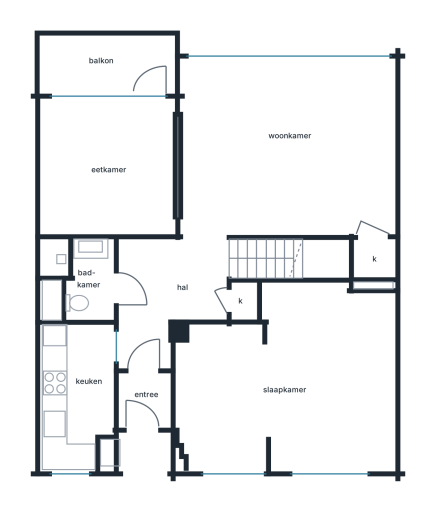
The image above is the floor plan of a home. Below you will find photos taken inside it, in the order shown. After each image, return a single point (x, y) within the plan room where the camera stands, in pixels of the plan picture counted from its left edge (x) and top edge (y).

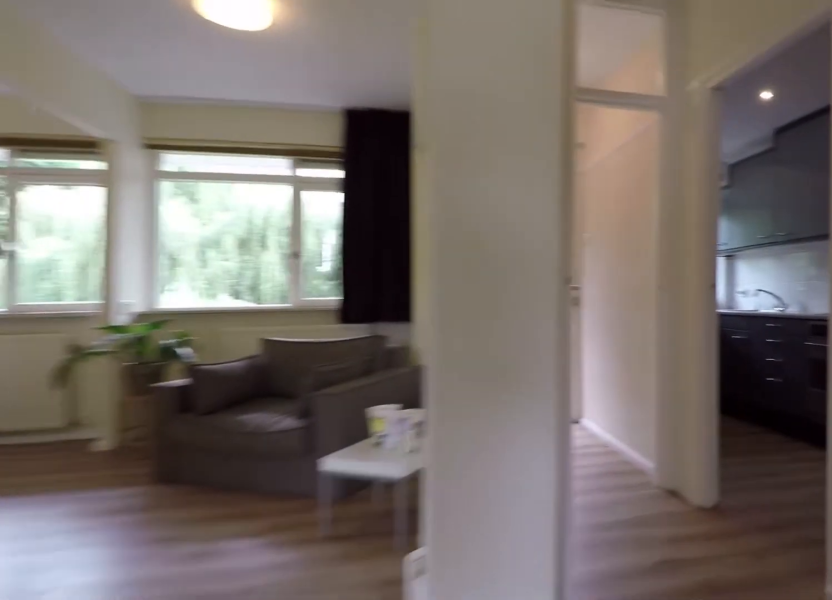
(163, 313)
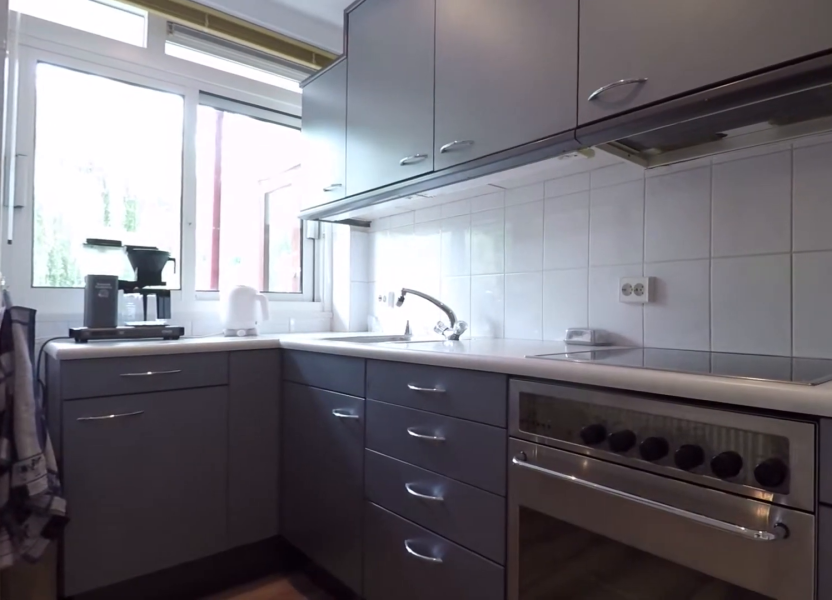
(76, 394)
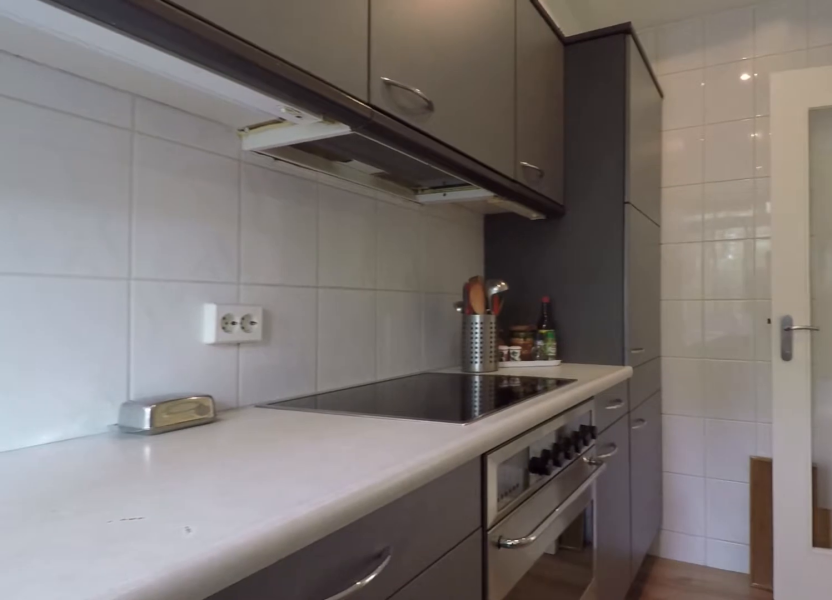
(76, 394)
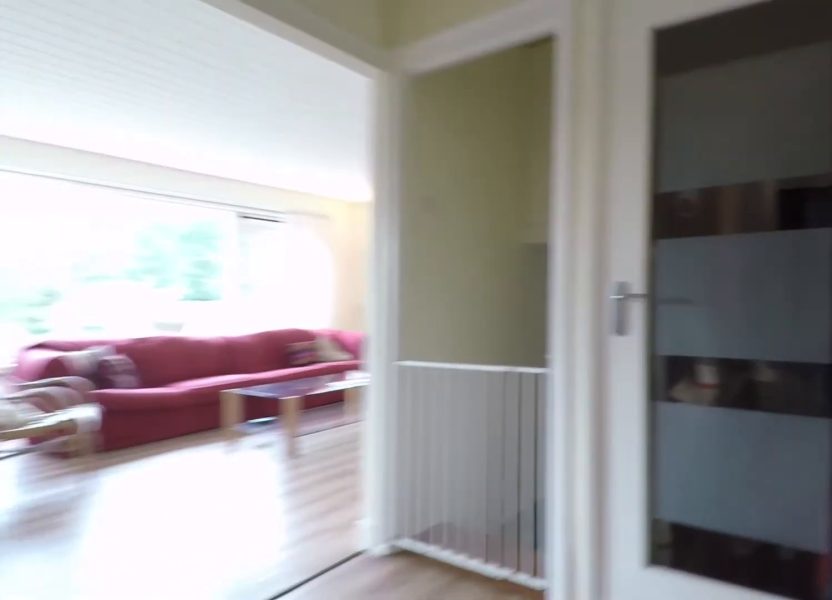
(163, 314)
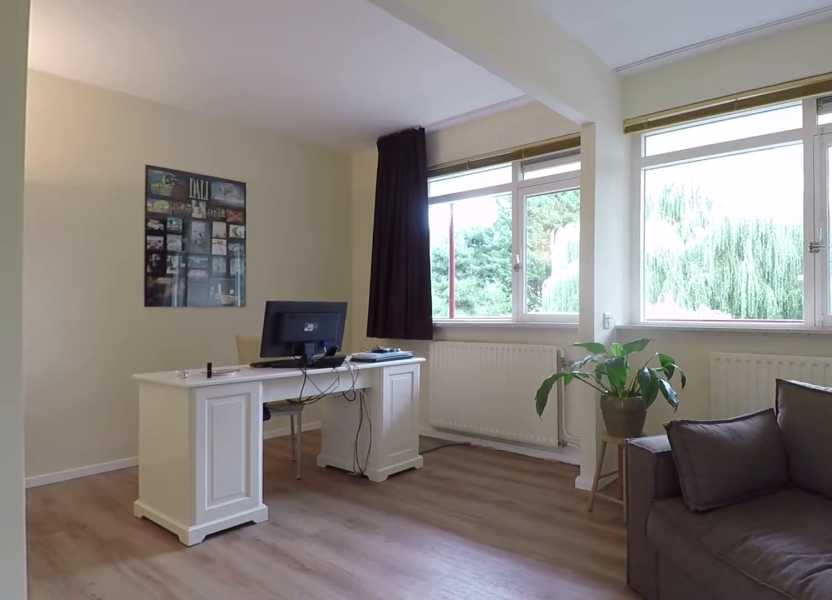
(290, 383)
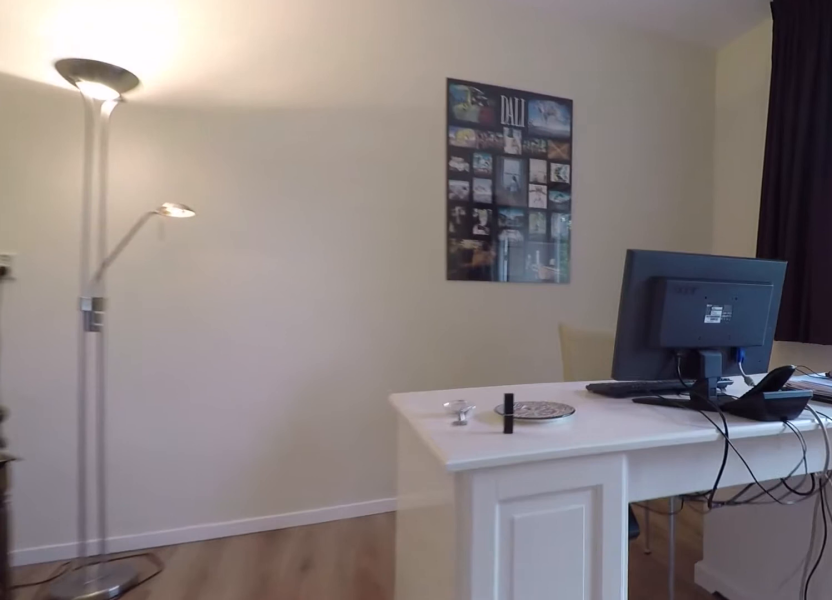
(290, 383)
